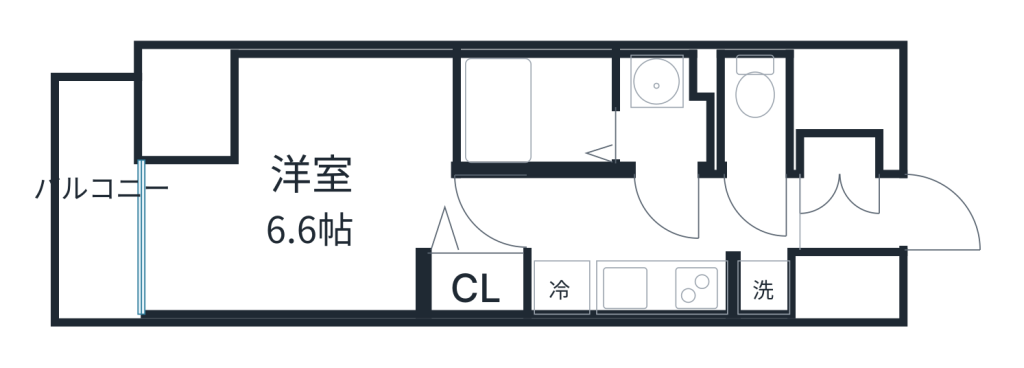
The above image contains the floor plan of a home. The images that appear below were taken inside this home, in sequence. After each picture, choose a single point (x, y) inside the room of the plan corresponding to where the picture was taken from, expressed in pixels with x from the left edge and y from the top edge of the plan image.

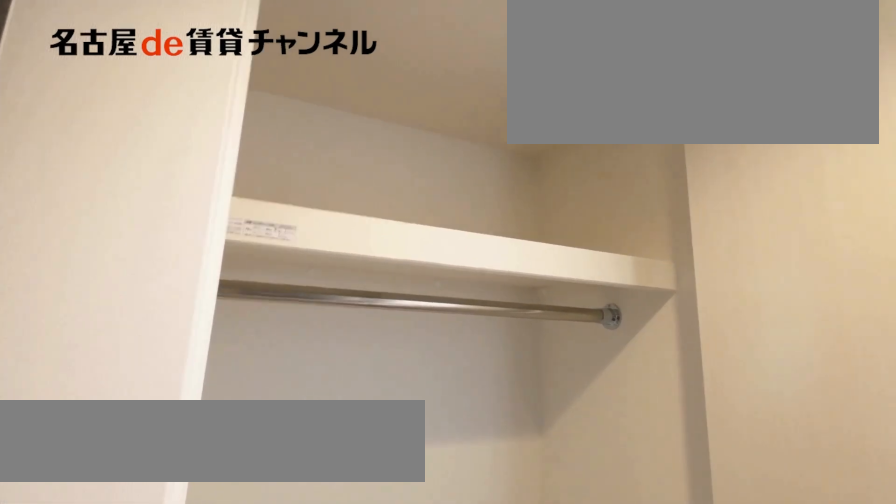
(473, 284)
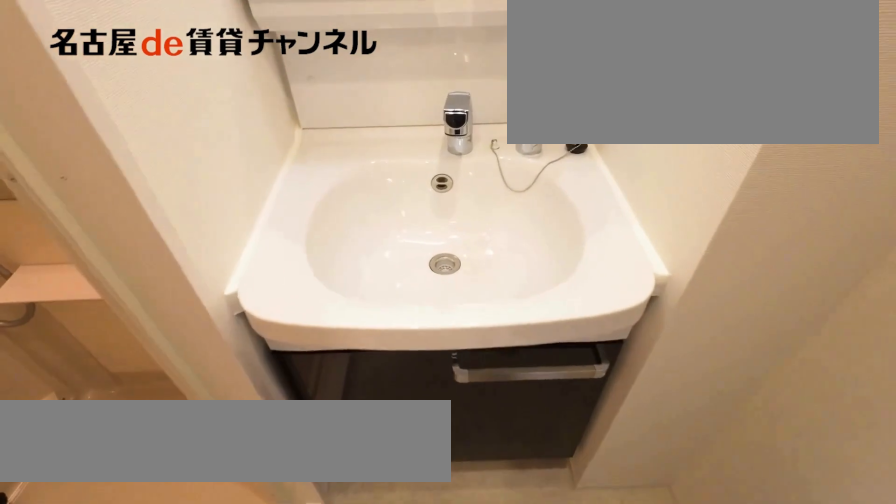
(666, 112)
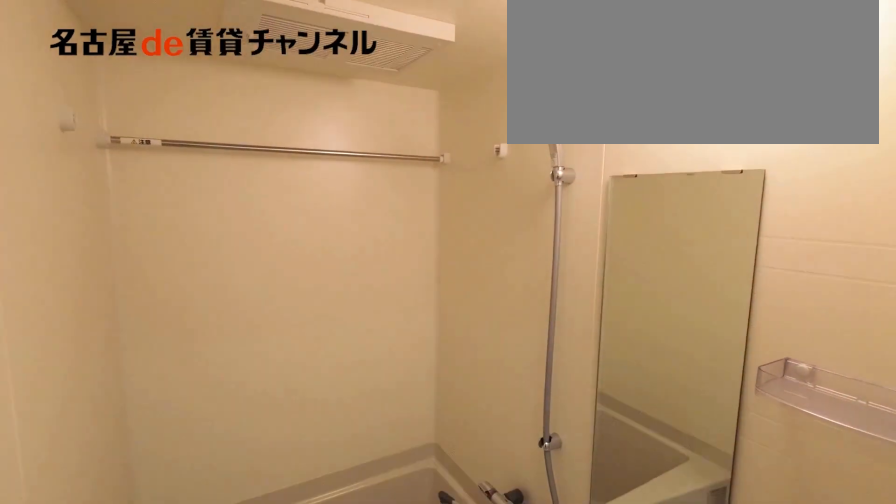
(536, 111)
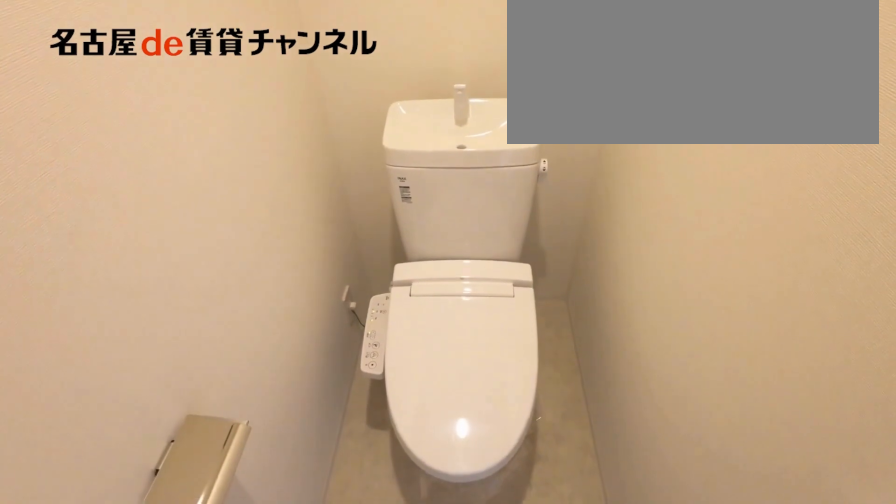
(751, 111)
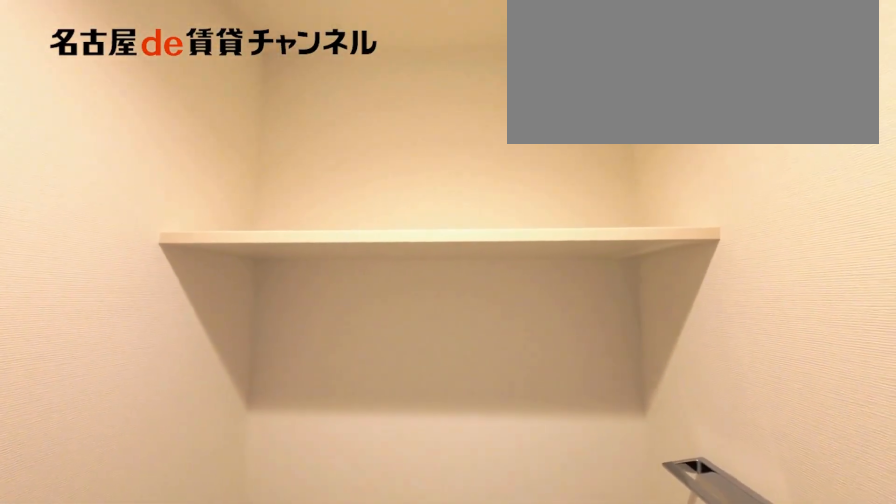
(751, 111)
